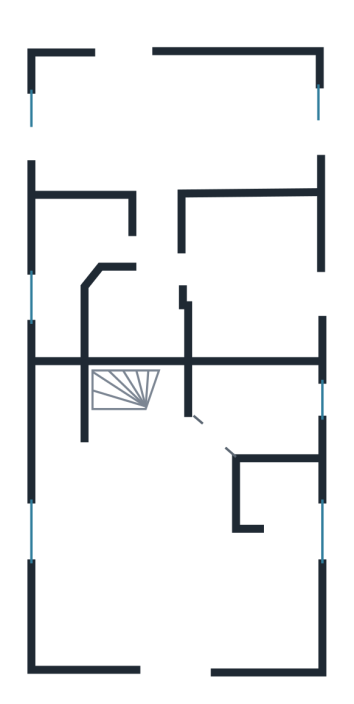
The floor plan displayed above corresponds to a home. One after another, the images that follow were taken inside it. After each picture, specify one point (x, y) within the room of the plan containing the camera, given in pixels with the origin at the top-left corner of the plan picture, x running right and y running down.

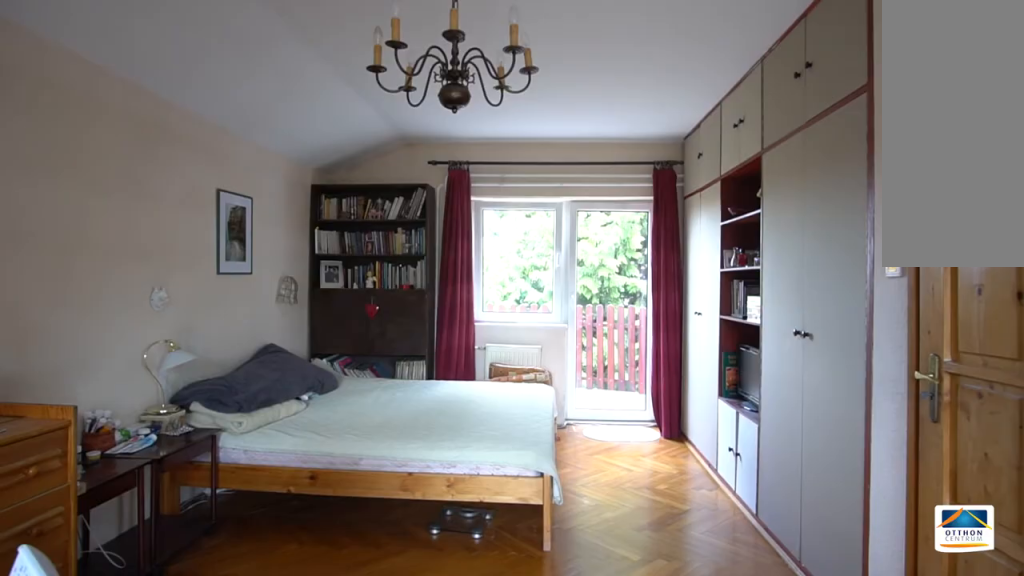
(194, 130)
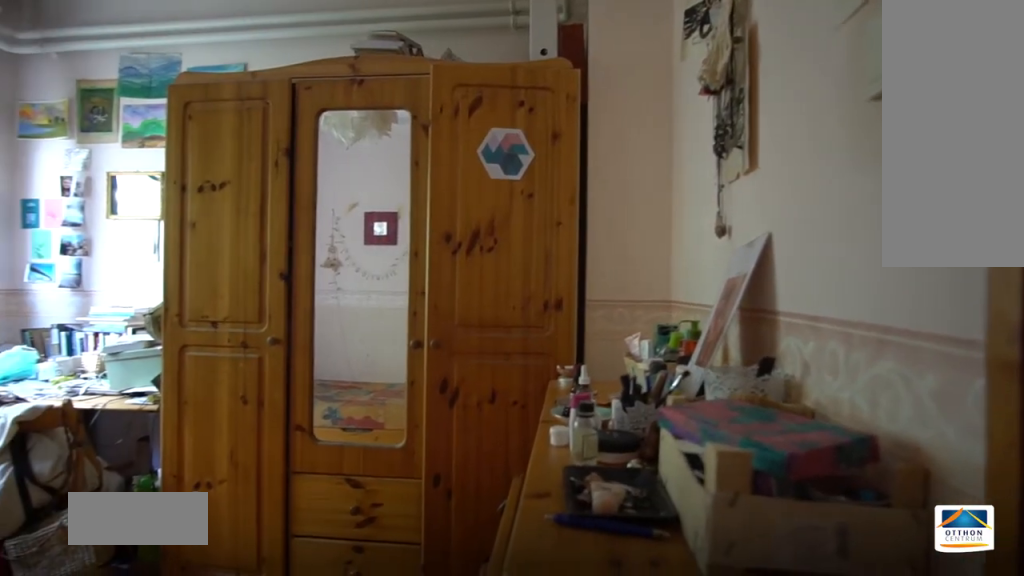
(251, 270)
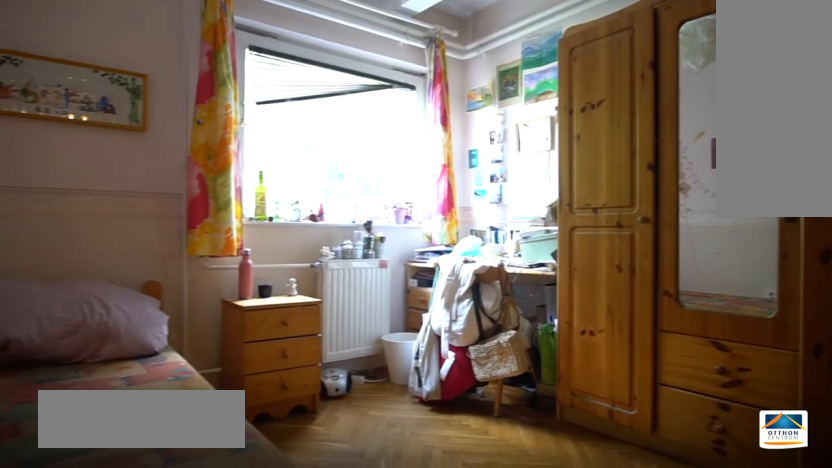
(253, 270)
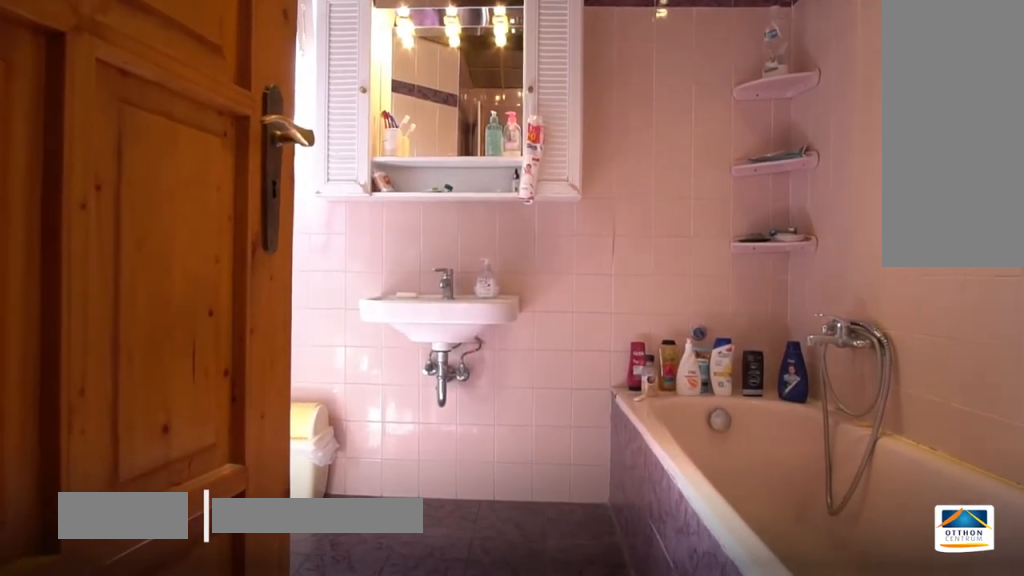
(70, 240)
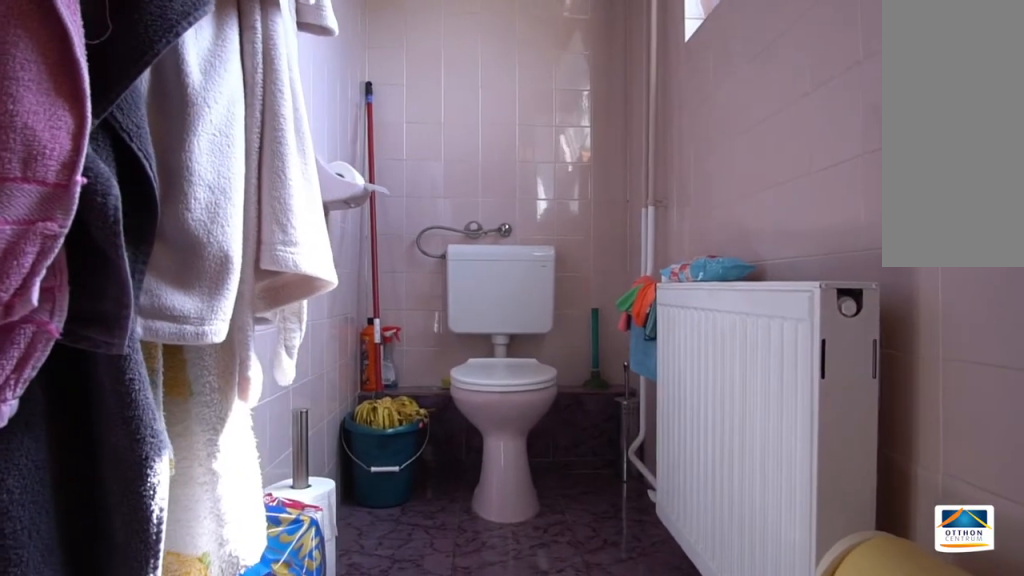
(72, 242)
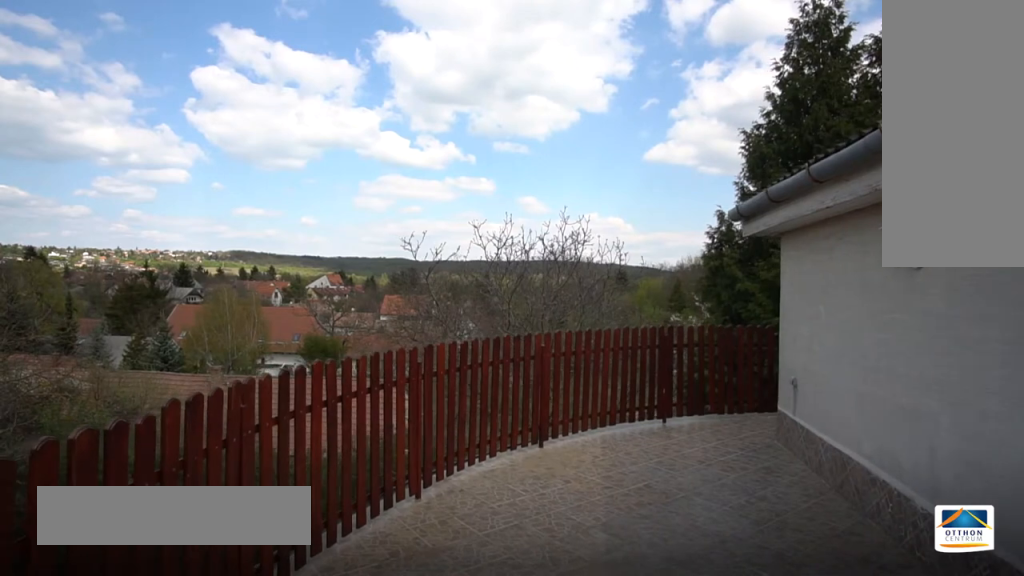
(187, 27)
